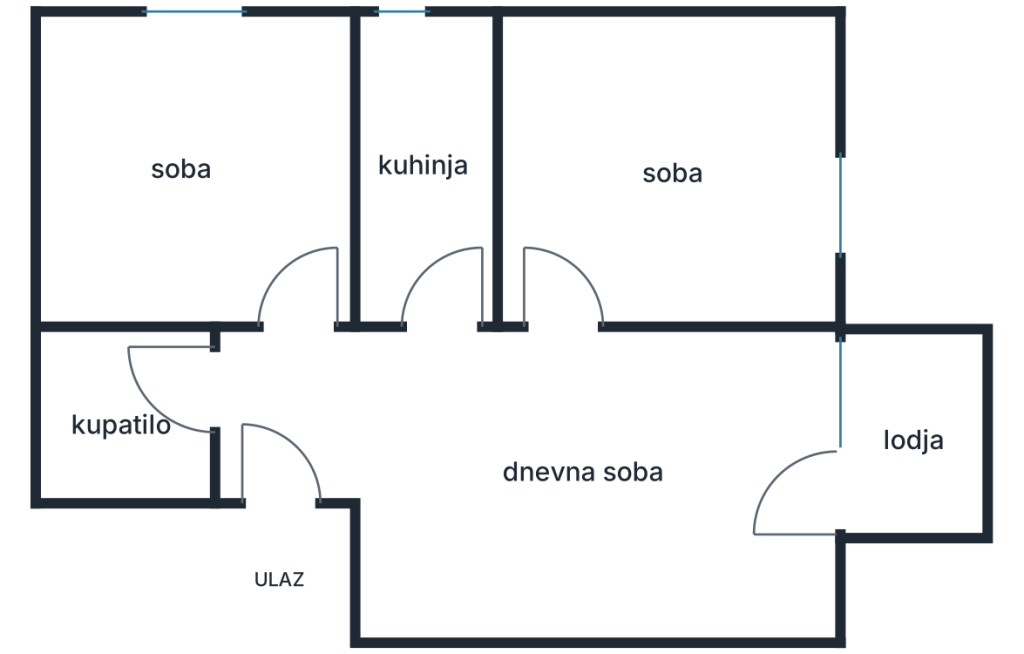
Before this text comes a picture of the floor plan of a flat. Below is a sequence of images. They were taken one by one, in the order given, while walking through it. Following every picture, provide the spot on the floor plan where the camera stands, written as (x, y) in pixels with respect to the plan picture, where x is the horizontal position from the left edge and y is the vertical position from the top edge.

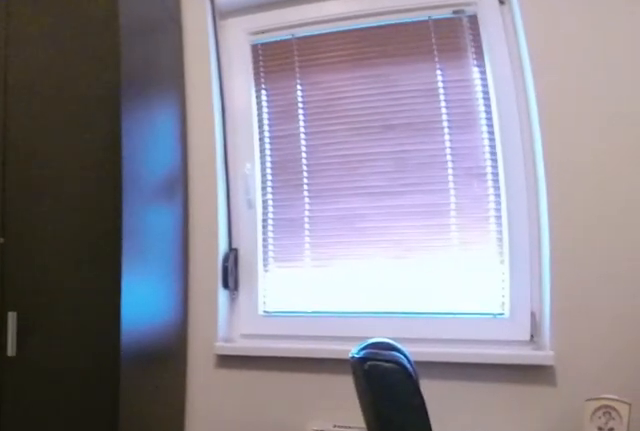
(599, 232)
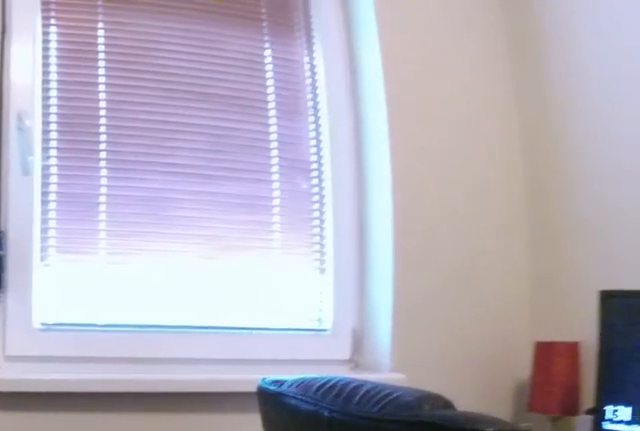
(624, 179)
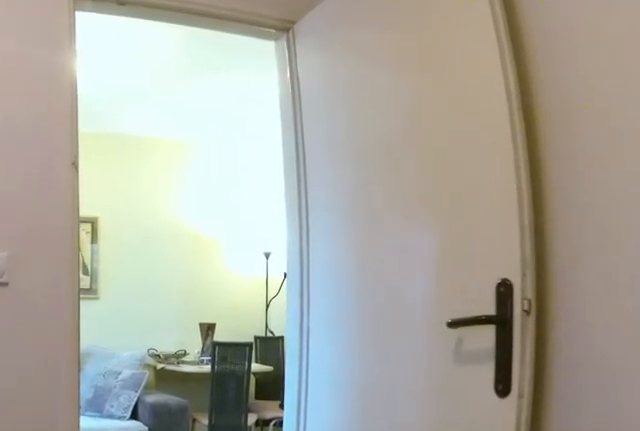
(691, 140)
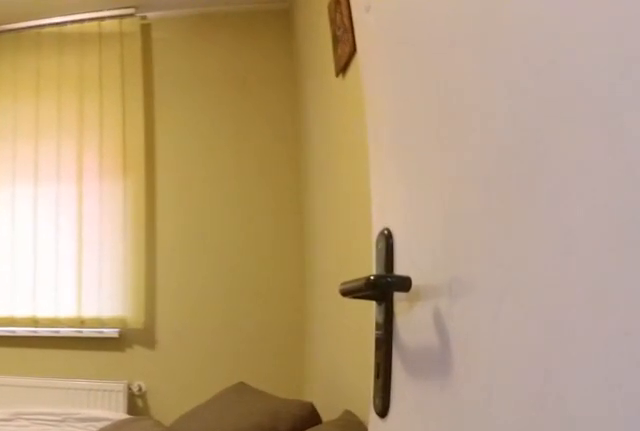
(301, 353)
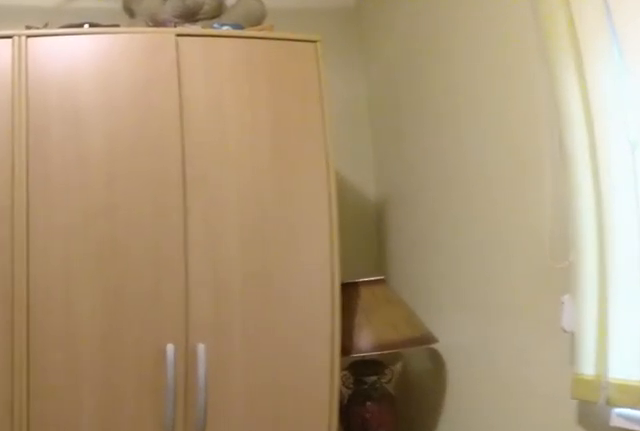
(316, 205)
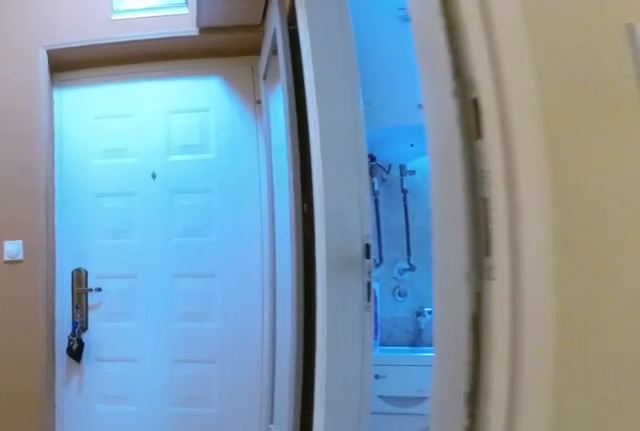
(296, 230)
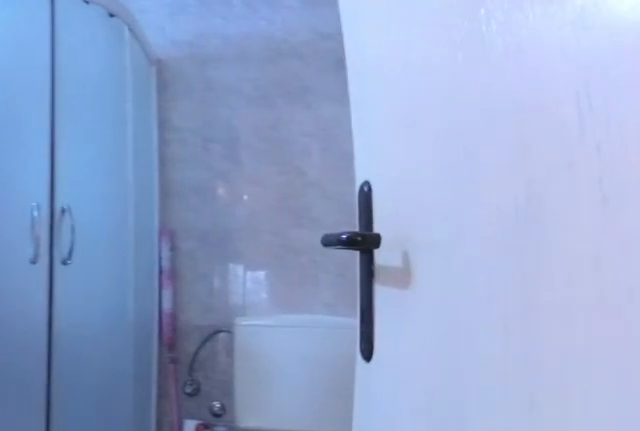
(263, 361)
